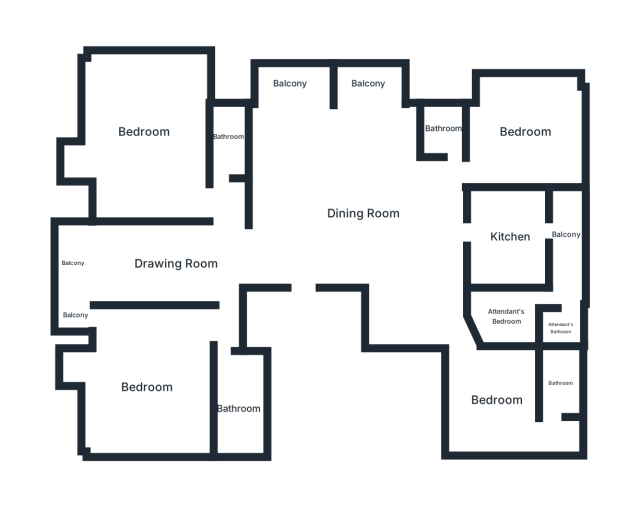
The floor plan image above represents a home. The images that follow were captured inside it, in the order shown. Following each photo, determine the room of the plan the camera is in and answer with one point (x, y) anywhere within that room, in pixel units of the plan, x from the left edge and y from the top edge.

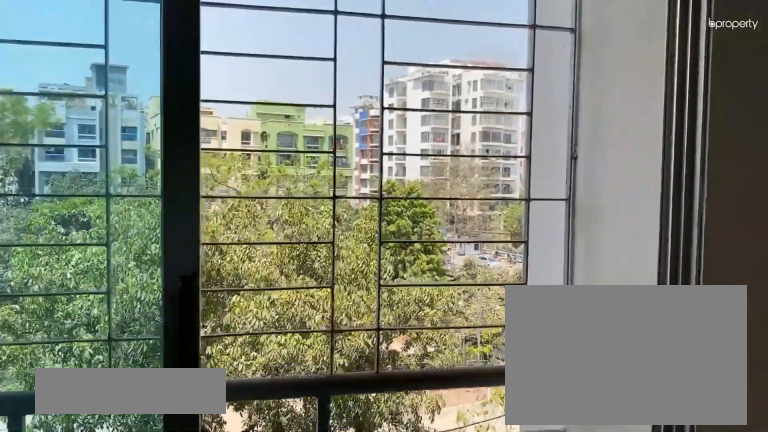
(366, 116)
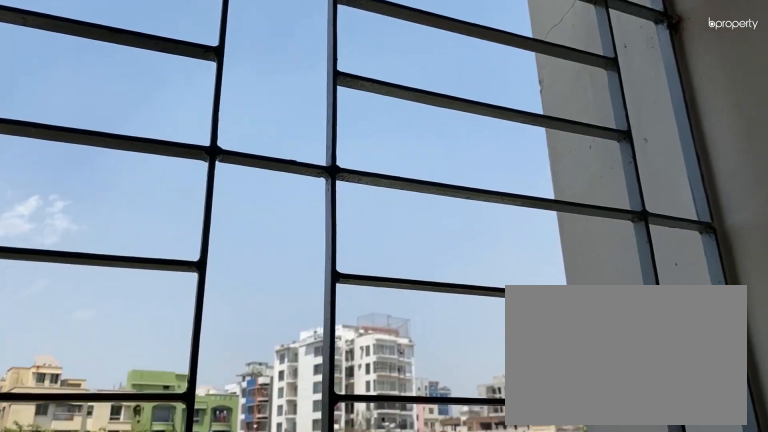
(368, 85)
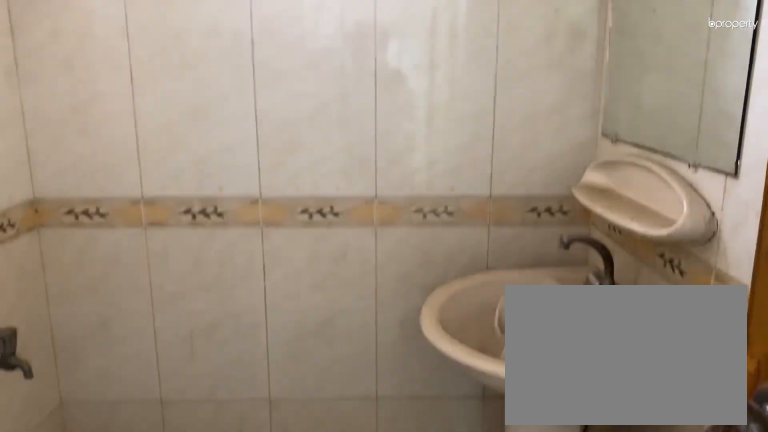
(445, 129)
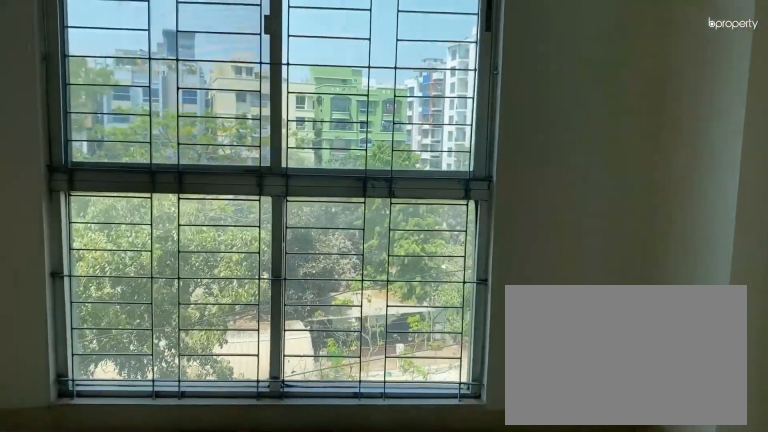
(524, 131)
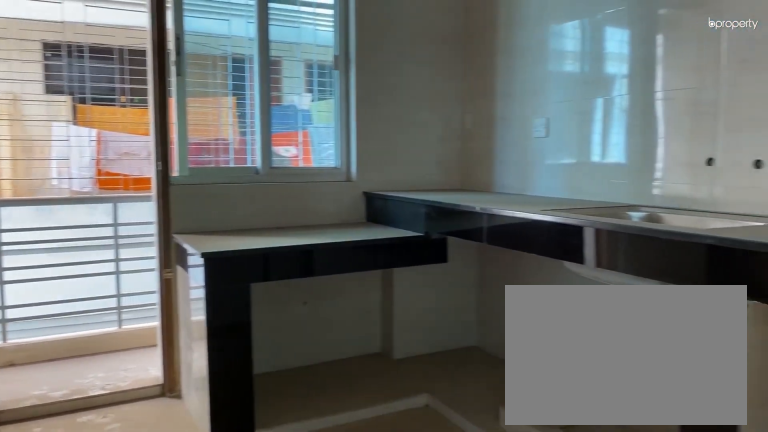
(510, 237)
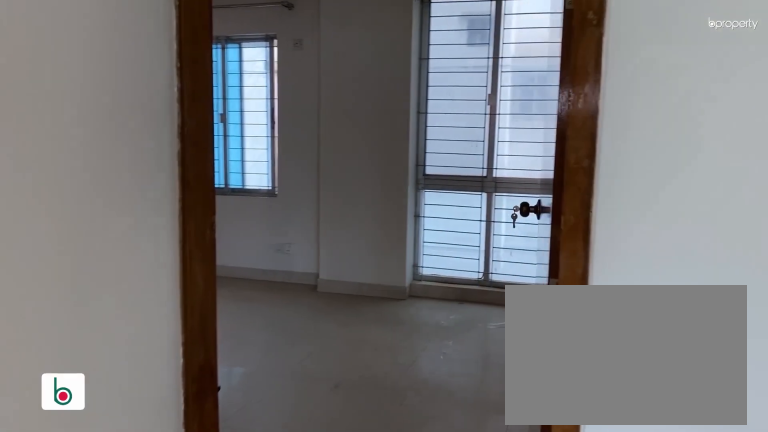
(451, 236)
